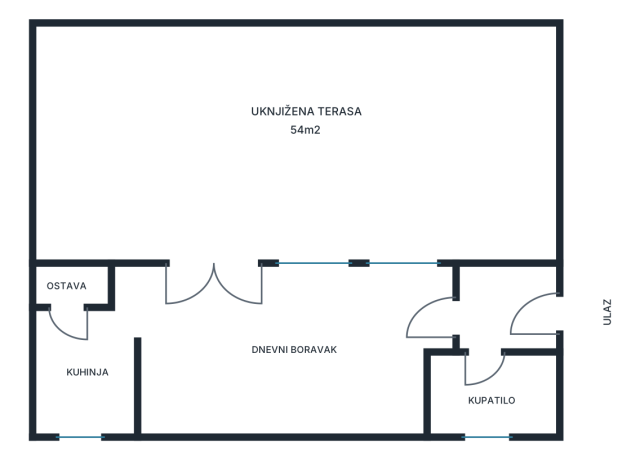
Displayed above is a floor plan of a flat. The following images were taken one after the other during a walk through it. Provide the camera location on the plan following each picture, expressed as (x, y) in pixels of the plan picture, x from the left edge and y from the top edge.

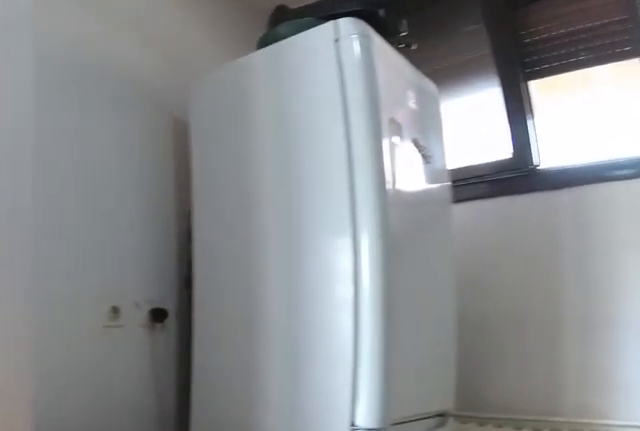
(46, 309)
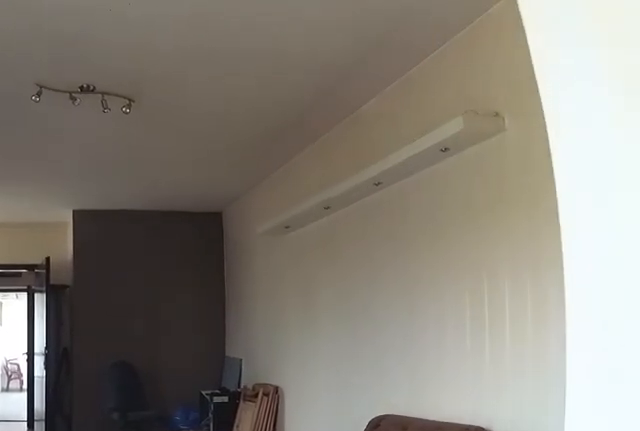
(129, 314)
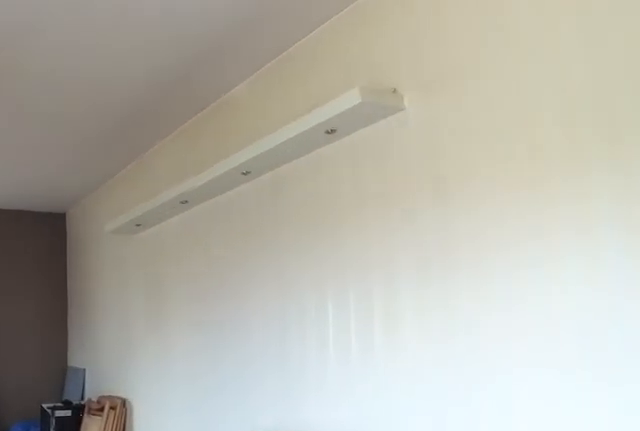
(171, 314)
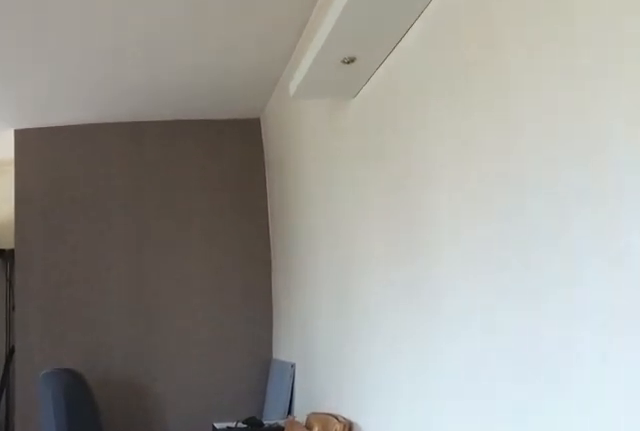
(220, 349)
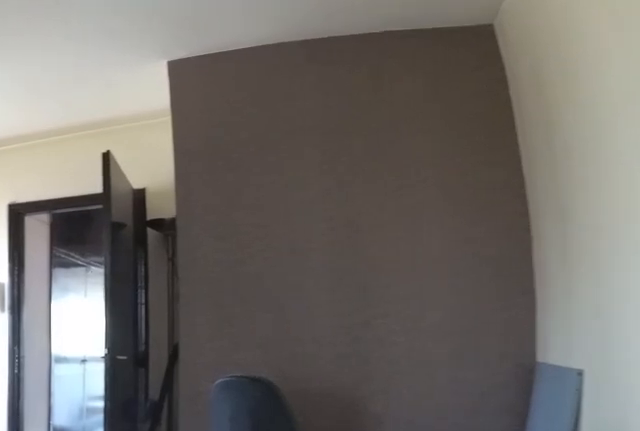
(258, 349)
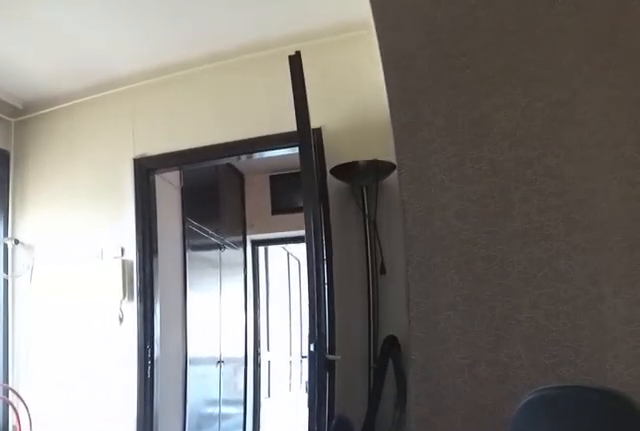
(295, 343)
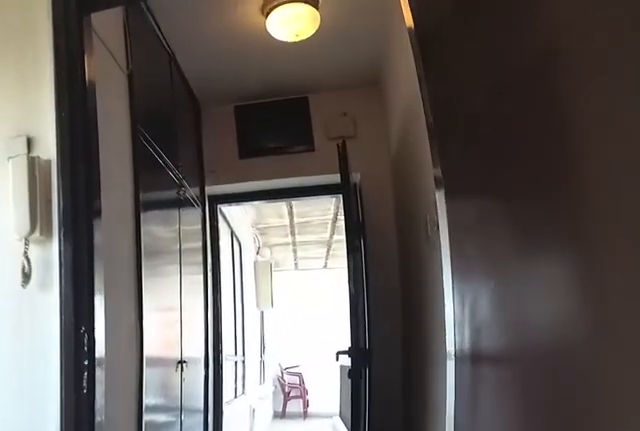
(358, 330)
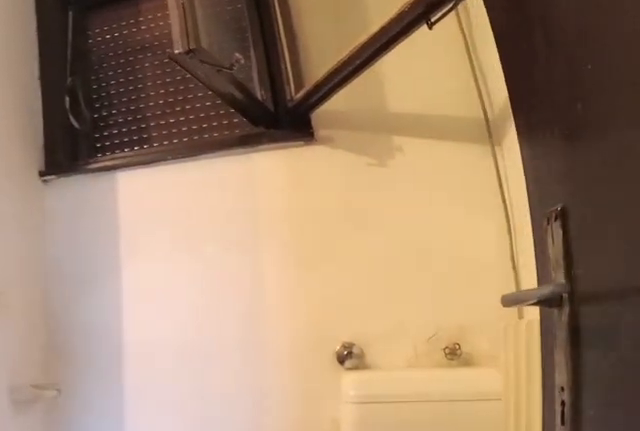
(448, 336)
